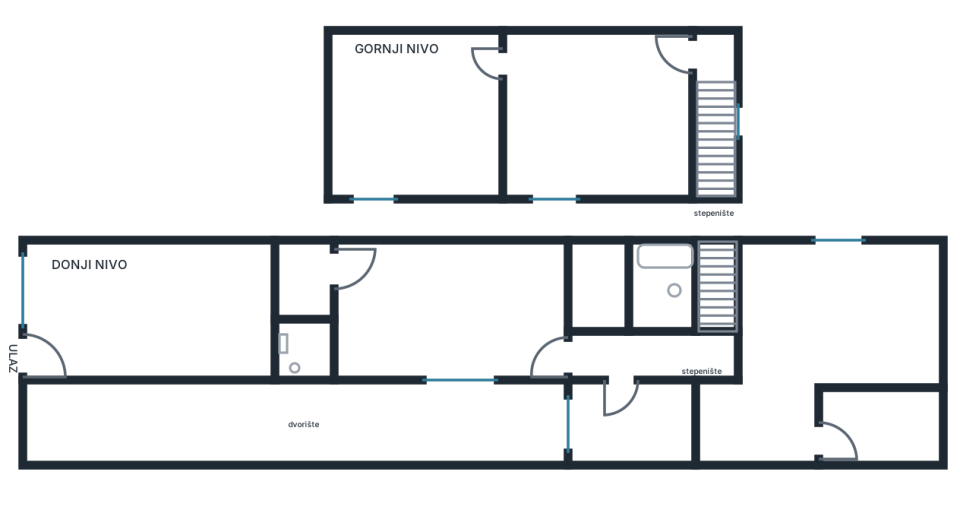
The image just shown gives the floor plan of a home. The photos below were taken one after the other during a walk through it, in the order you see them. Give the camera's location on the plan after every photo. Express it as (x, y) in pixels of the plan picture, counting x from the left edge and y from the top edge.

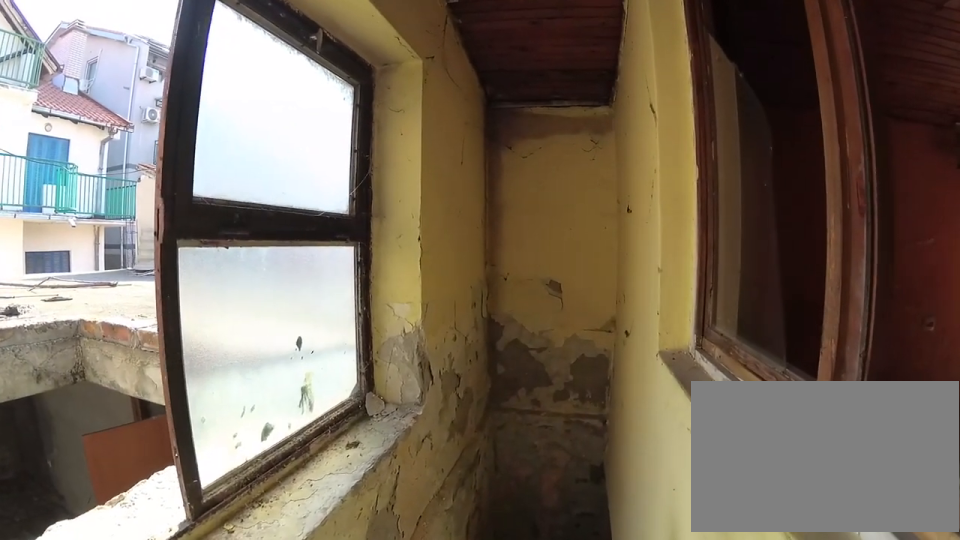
(724, 76)
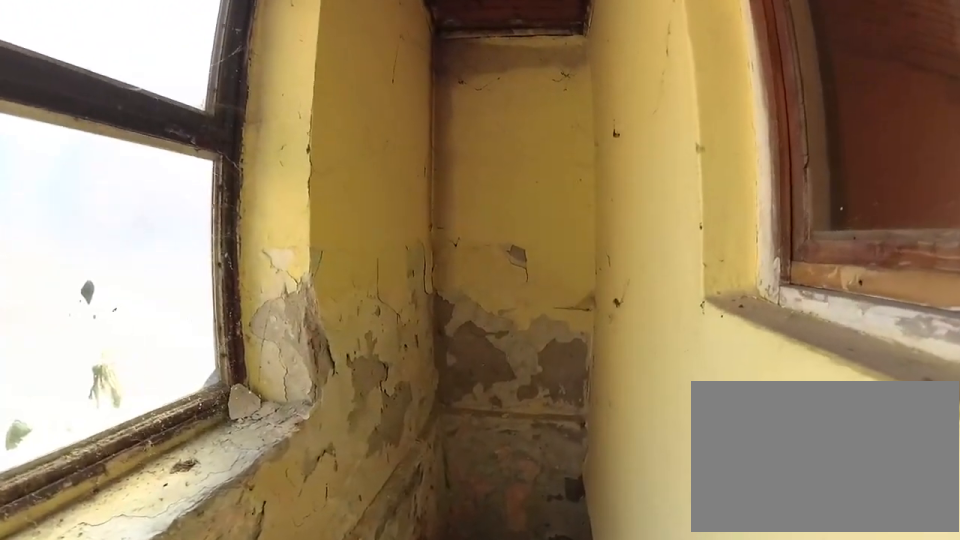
(725, 130)
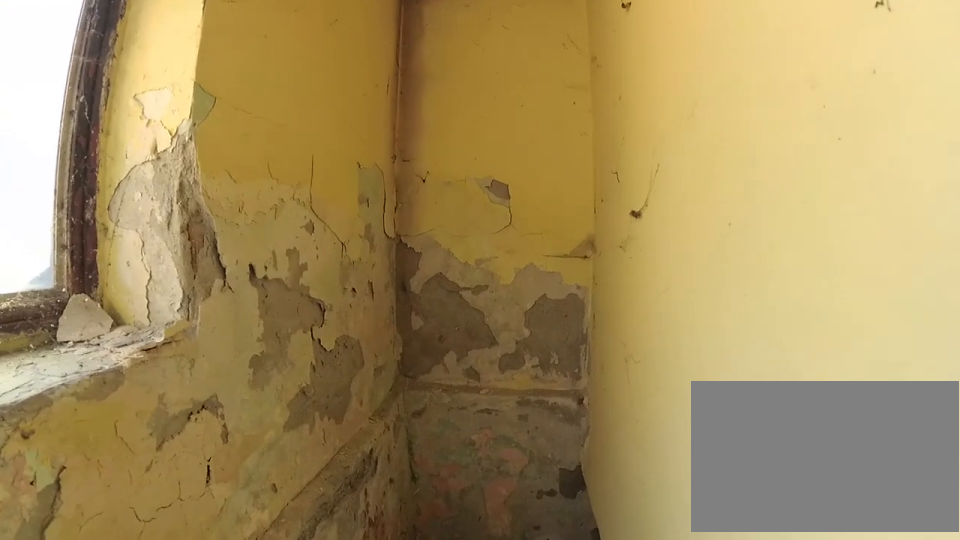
(726, 169)
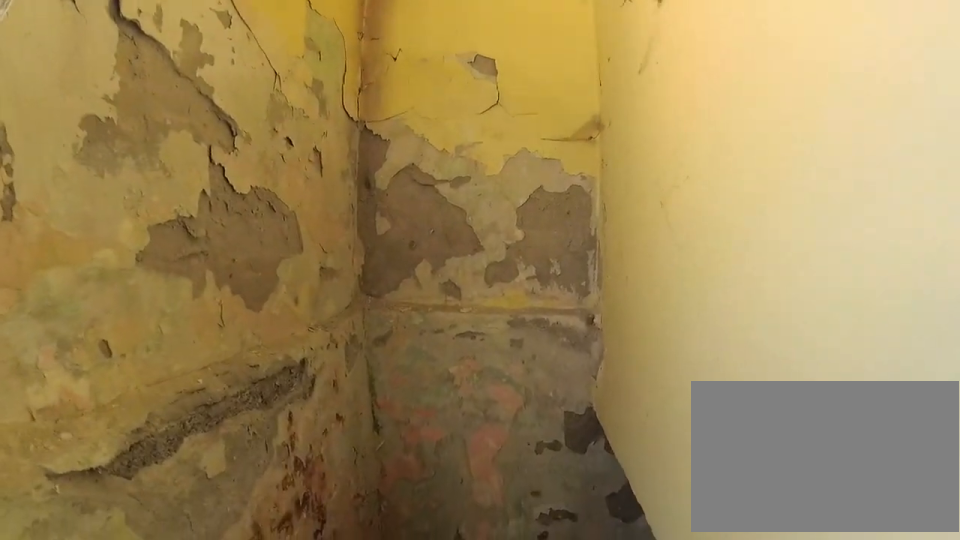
(725, 210)
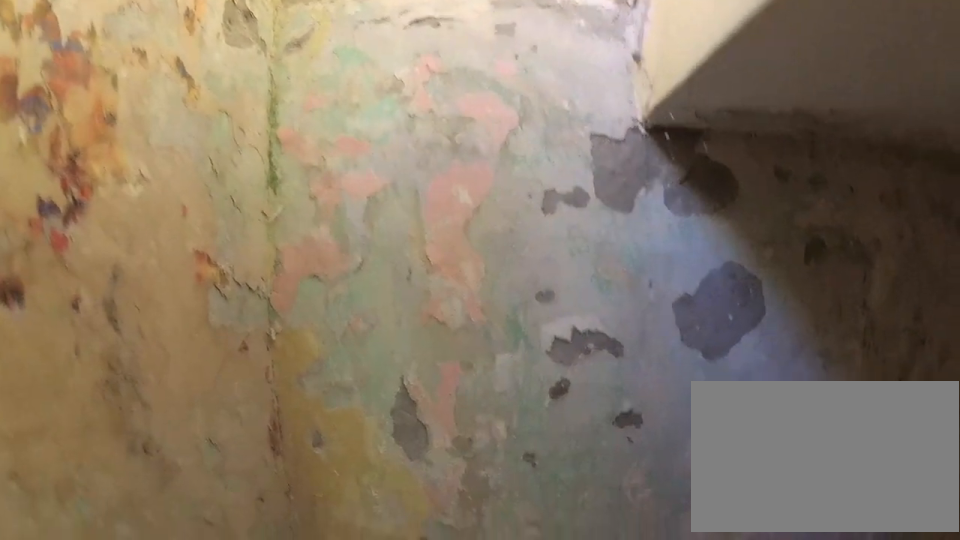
(725, 276)
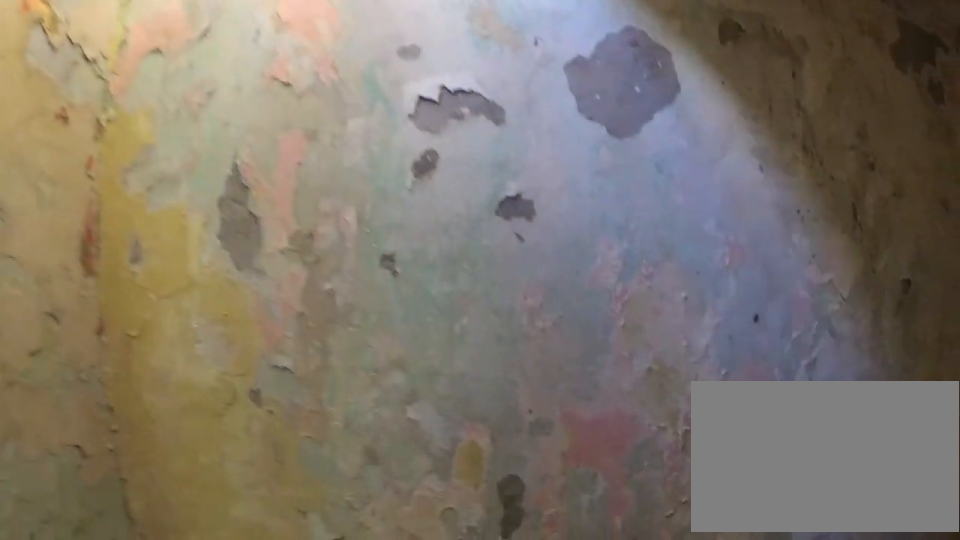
(725, 301)
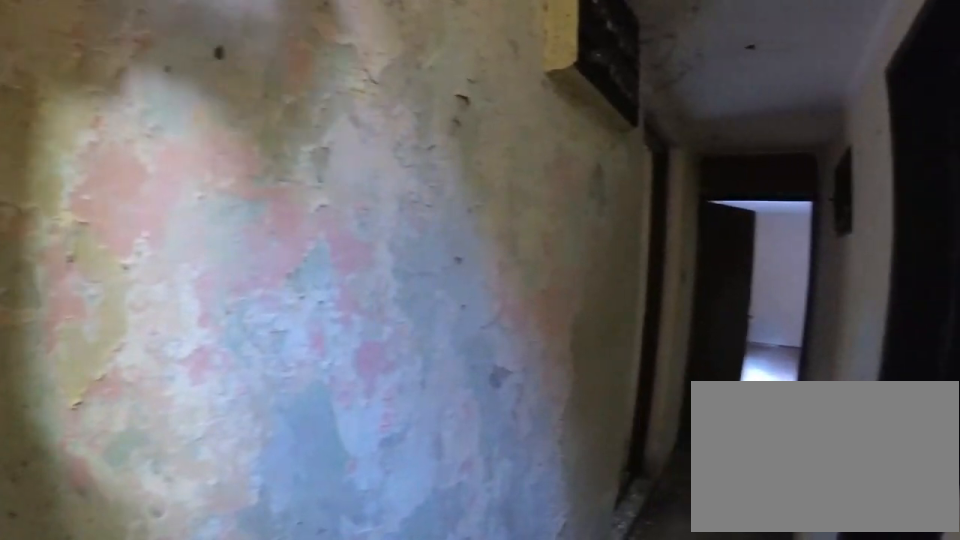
(741, 326)
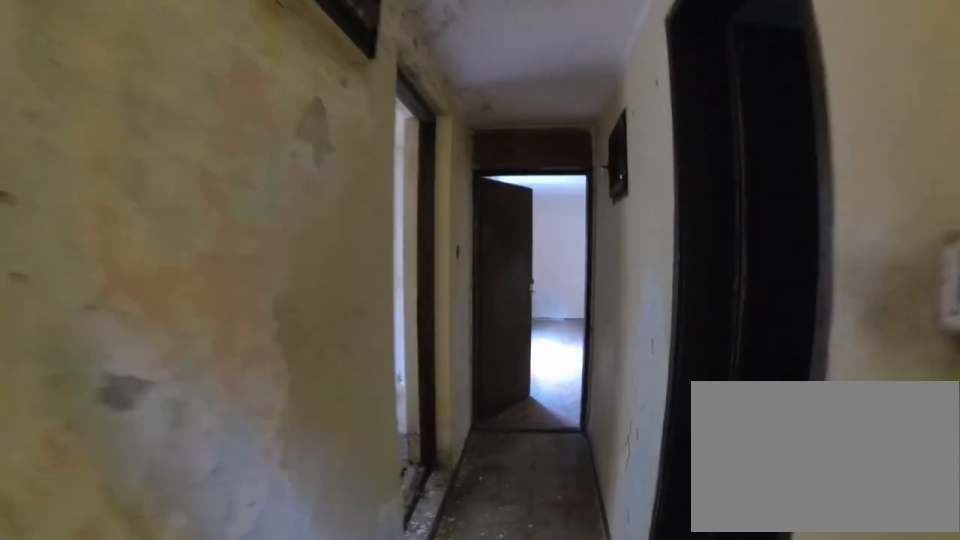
(743, 345)
